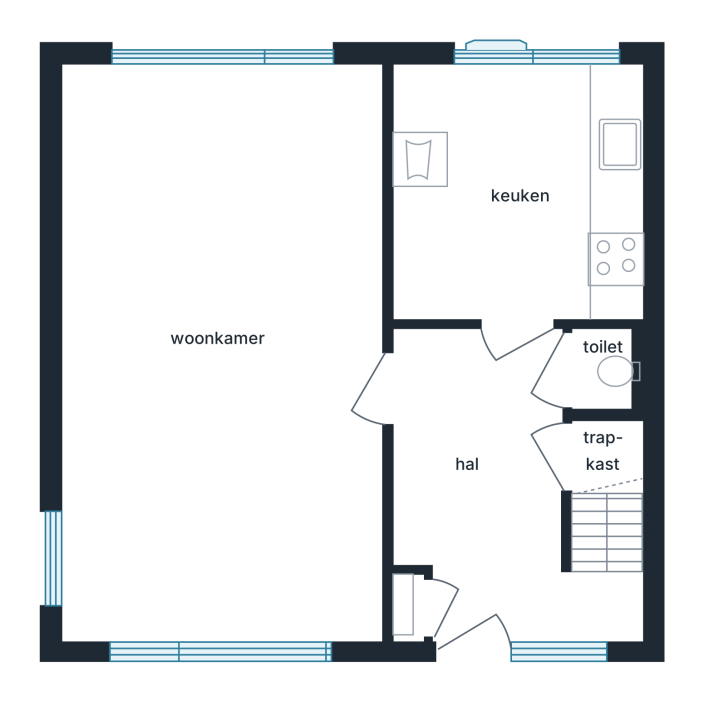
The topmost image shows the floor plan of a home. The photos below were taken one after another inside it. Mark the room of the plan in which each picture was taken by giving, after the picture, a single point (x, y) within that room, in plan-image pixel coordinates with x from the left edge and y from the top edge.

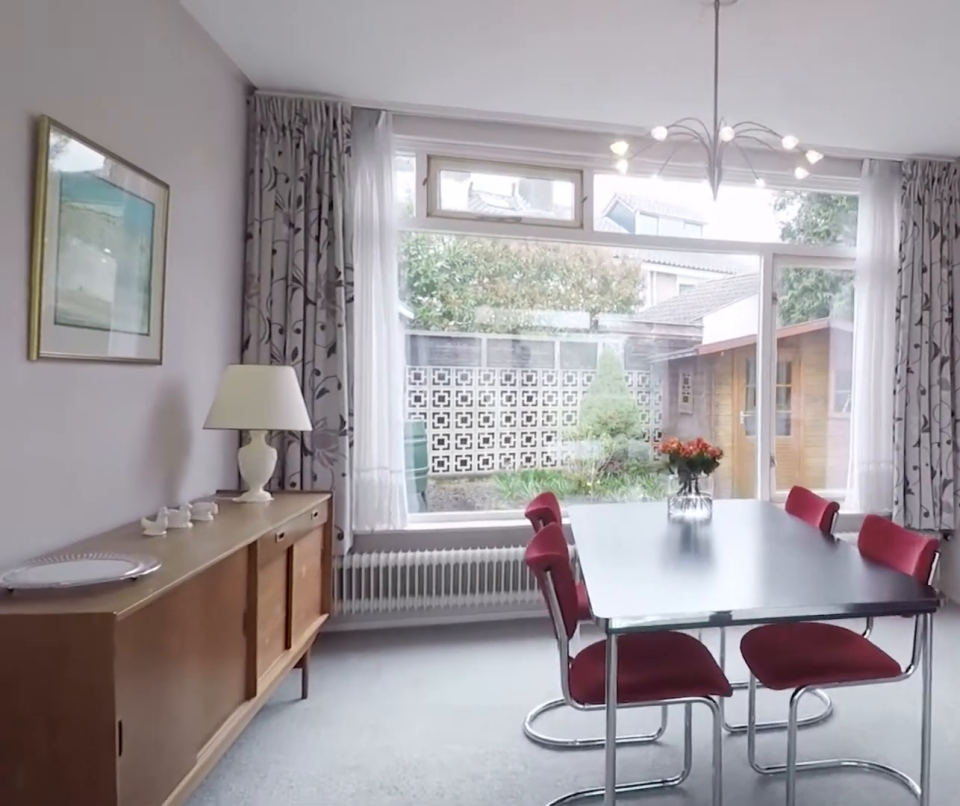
(152, 302)
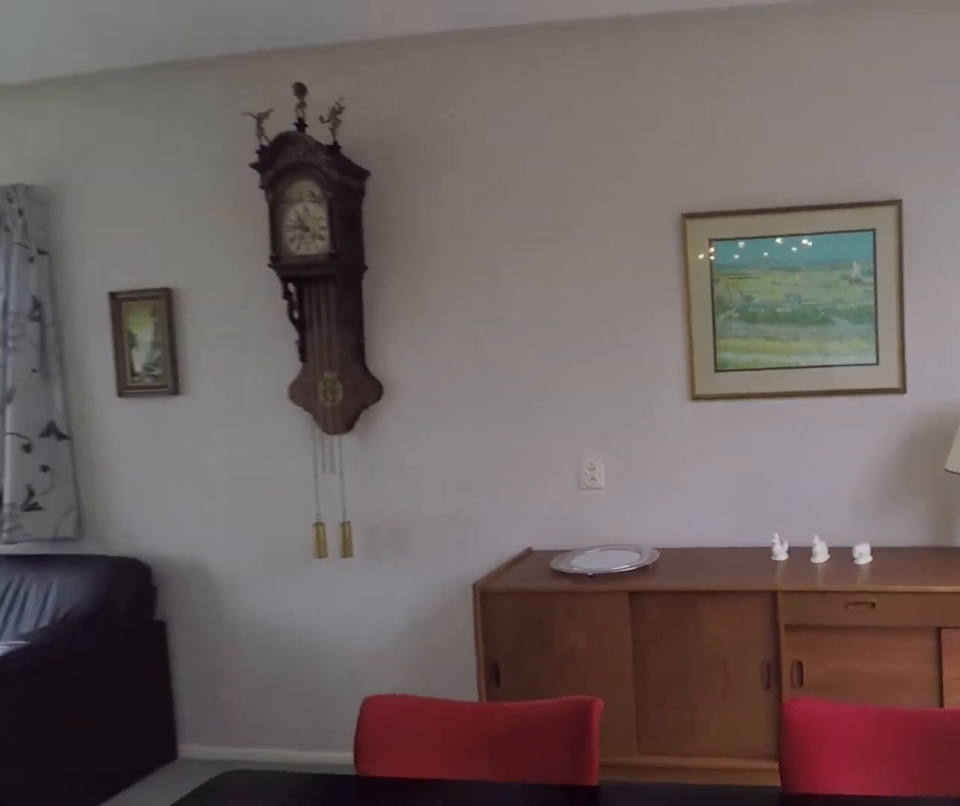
(152, 302)
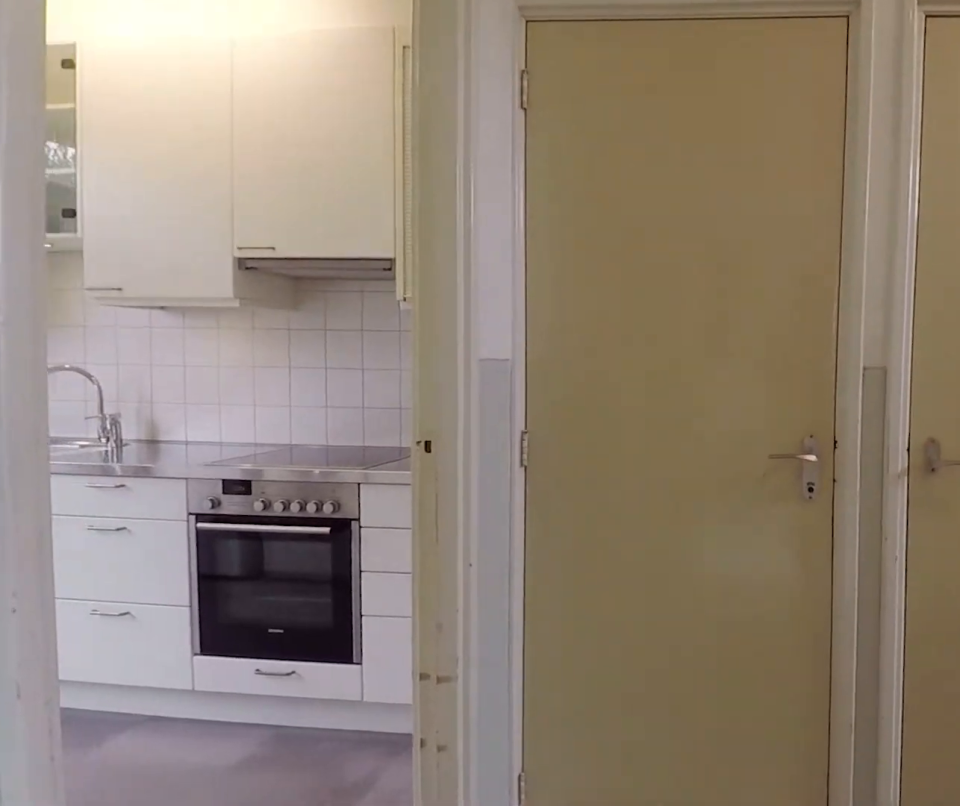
(494, 492)
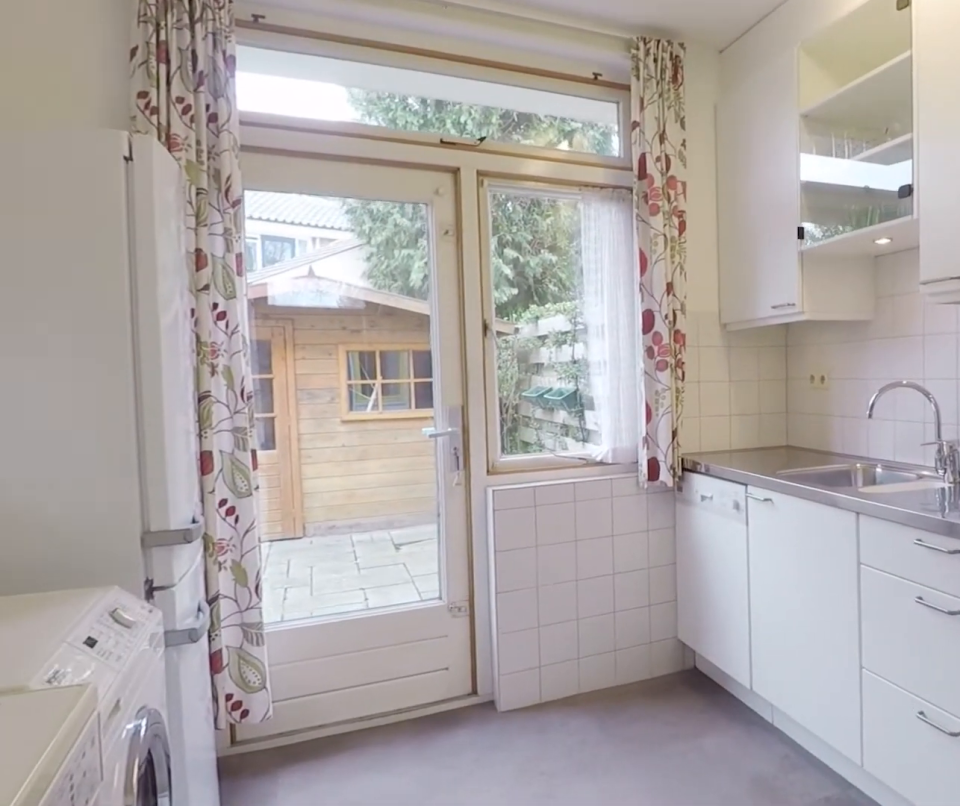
(520, 189)
